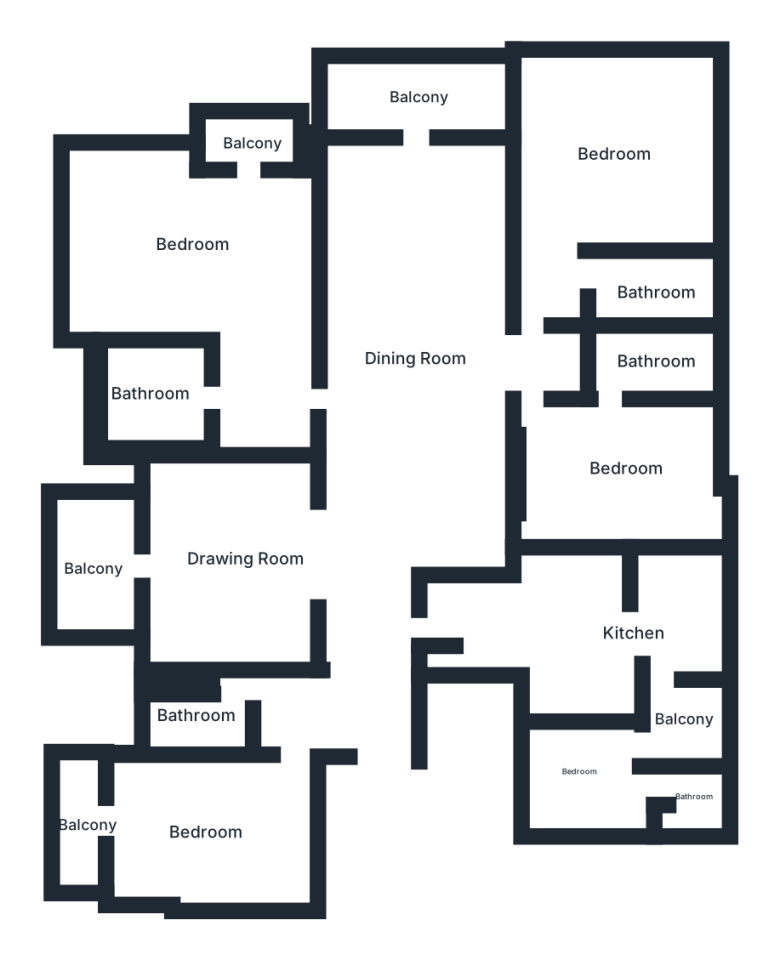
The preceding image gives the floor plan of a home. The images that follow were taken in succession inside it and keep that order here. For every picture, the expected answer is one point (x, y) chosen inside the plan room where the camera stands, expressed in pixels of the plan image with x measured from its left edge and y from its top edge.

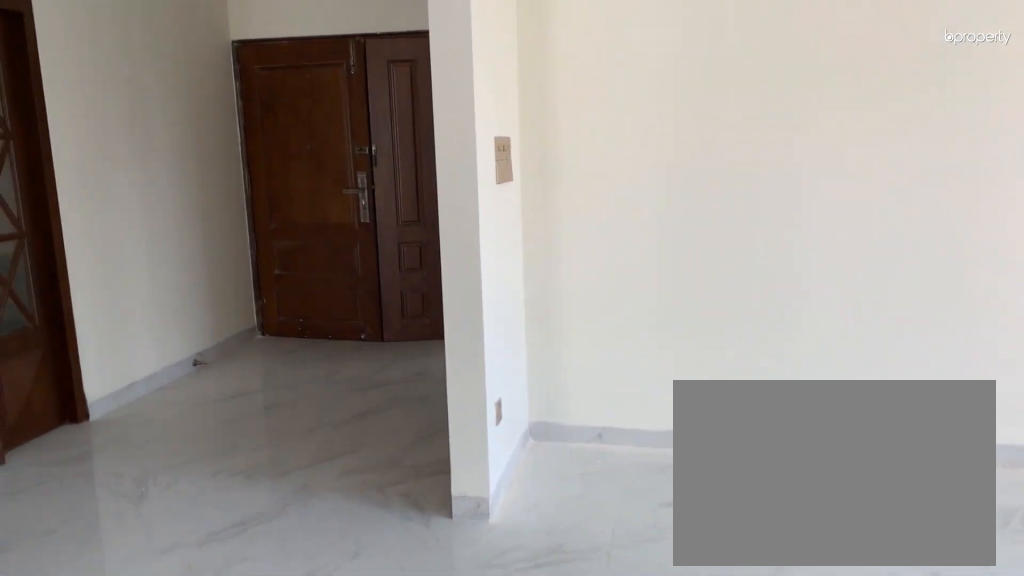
(249, 561)
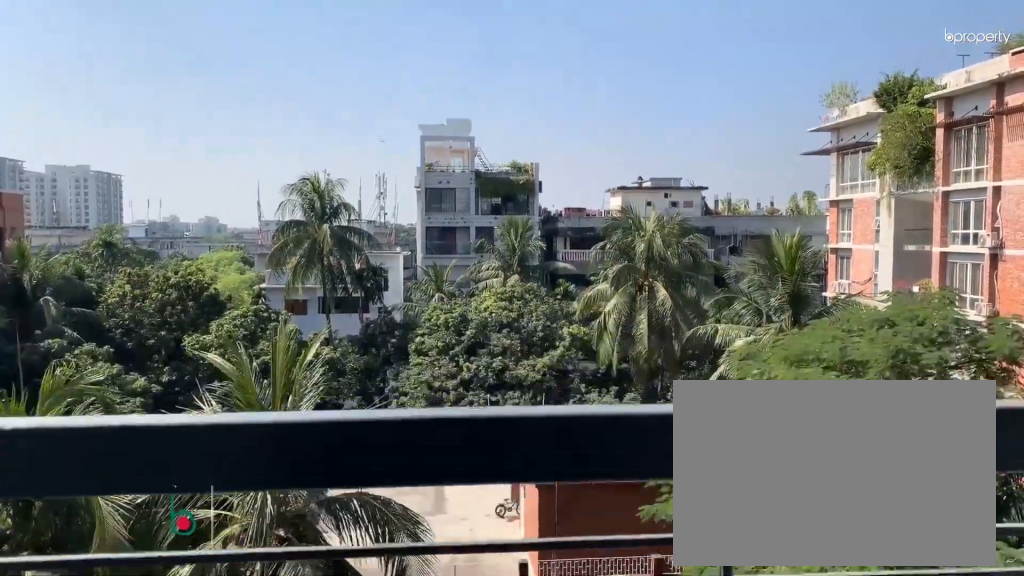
(97, 574)
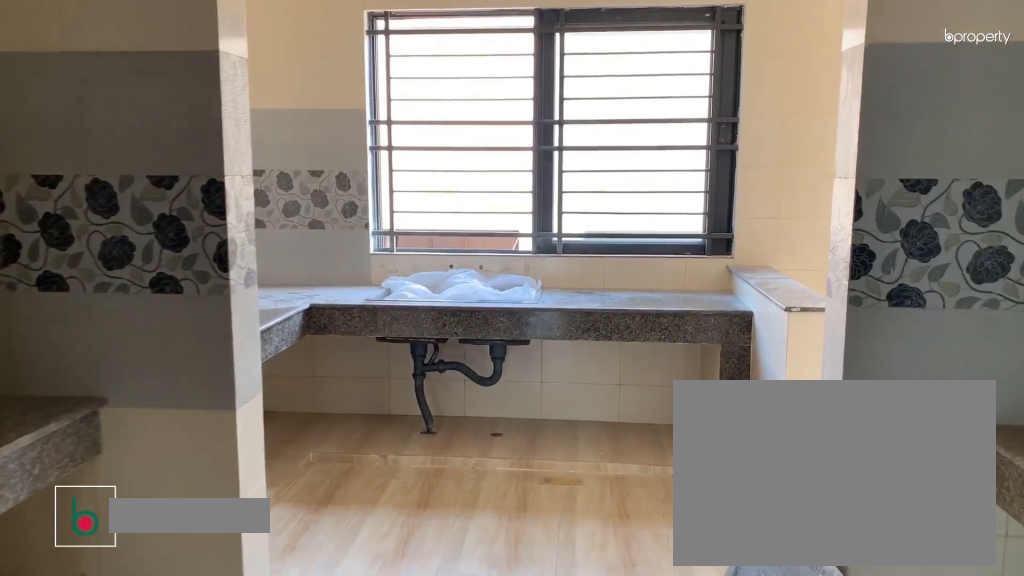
(633, 641)
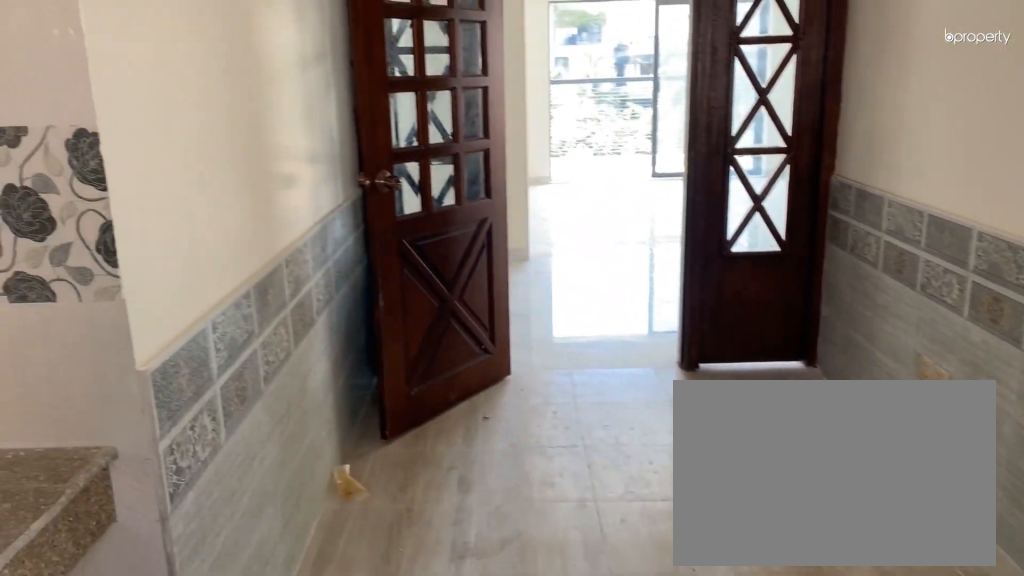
(633, 641)
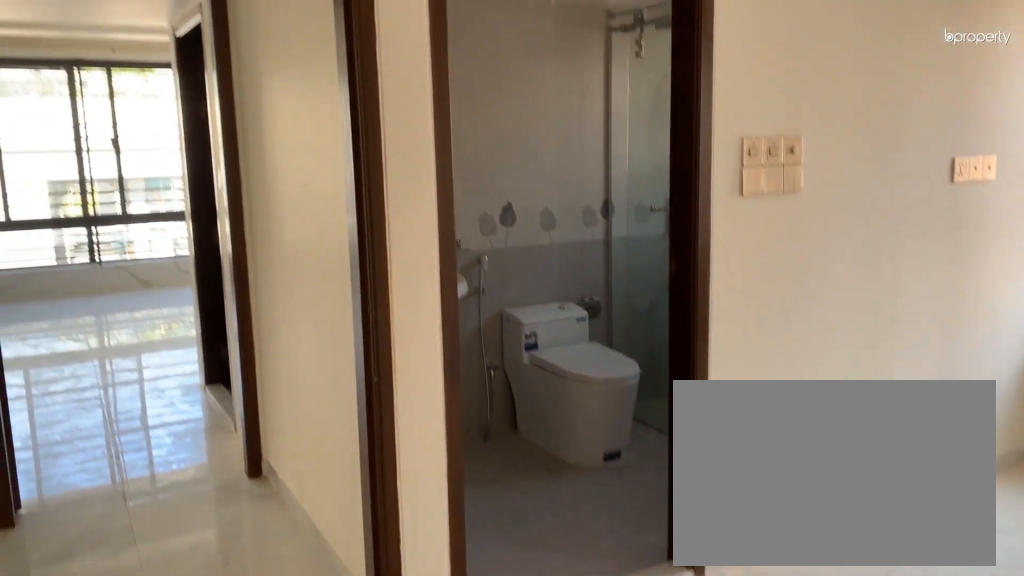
(627, 475)
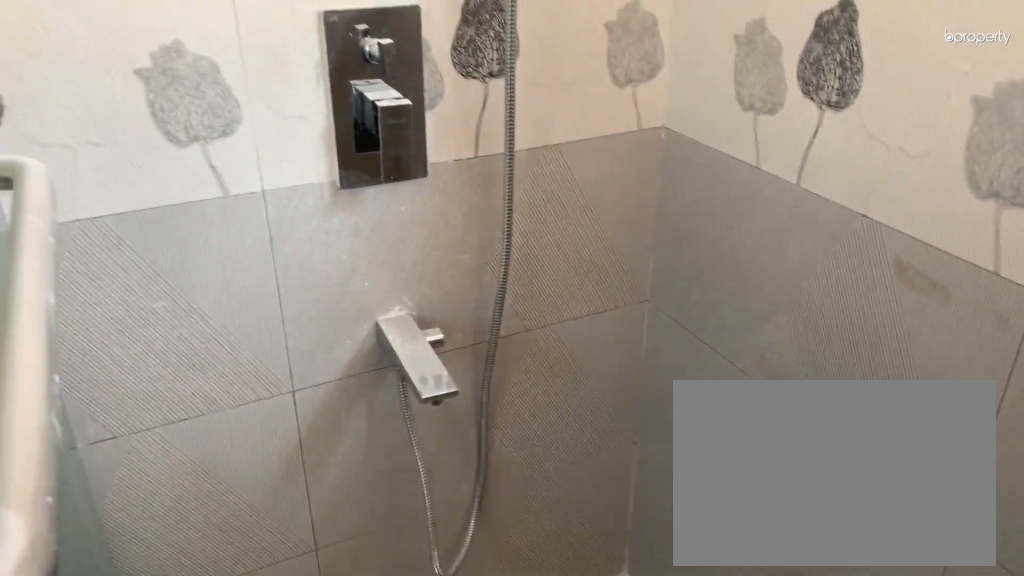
(652, 363)
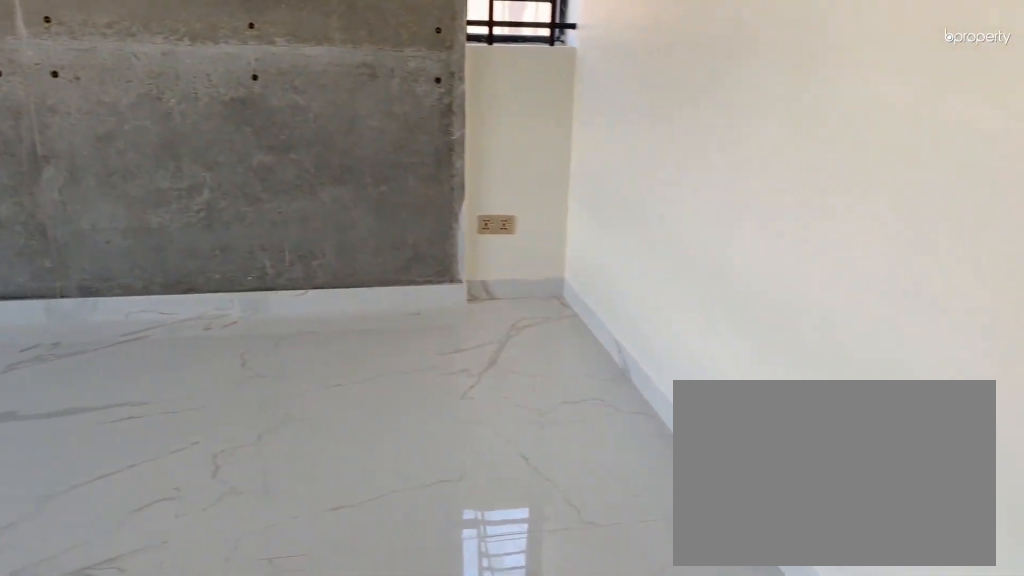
(614, 151)
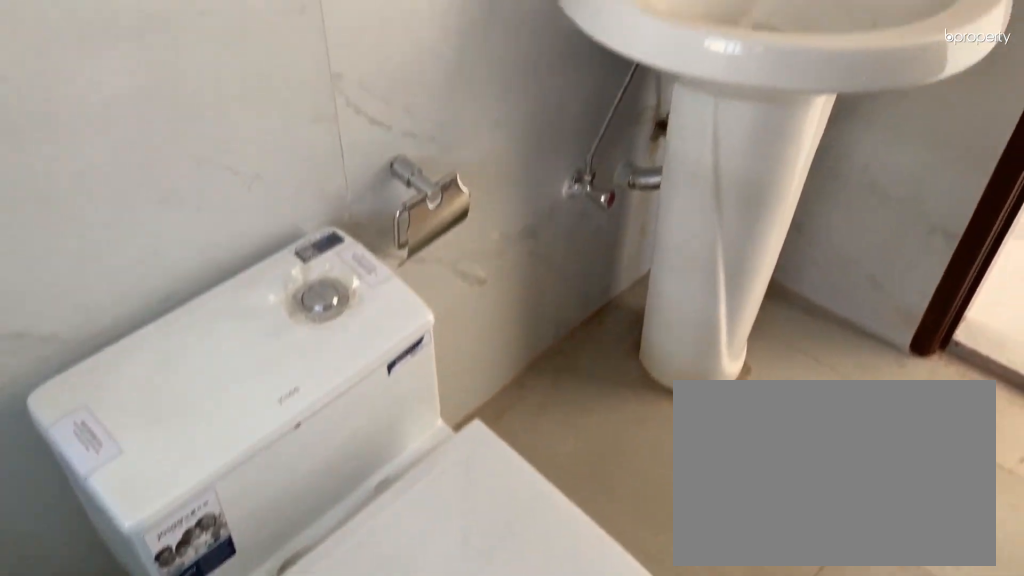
(653, 296)
